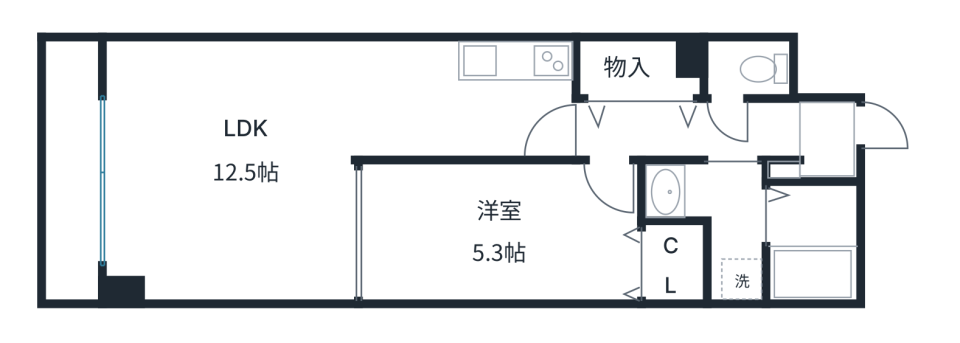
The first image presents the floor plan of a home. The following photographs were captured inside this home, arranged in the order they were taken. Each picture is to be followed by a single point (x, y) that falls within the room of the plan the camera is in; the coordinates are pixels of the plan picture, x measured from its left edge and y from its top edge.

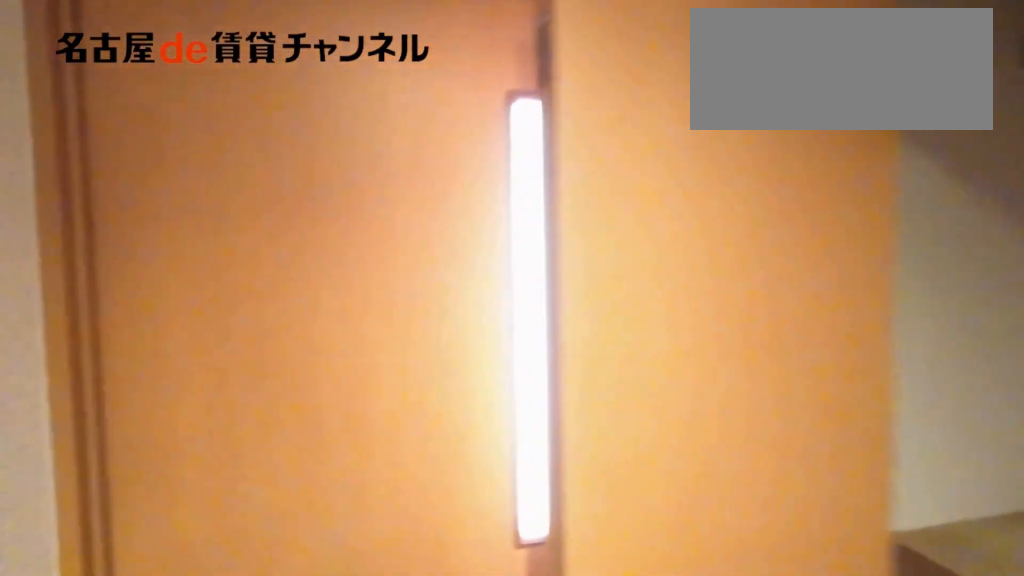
(691, 130)
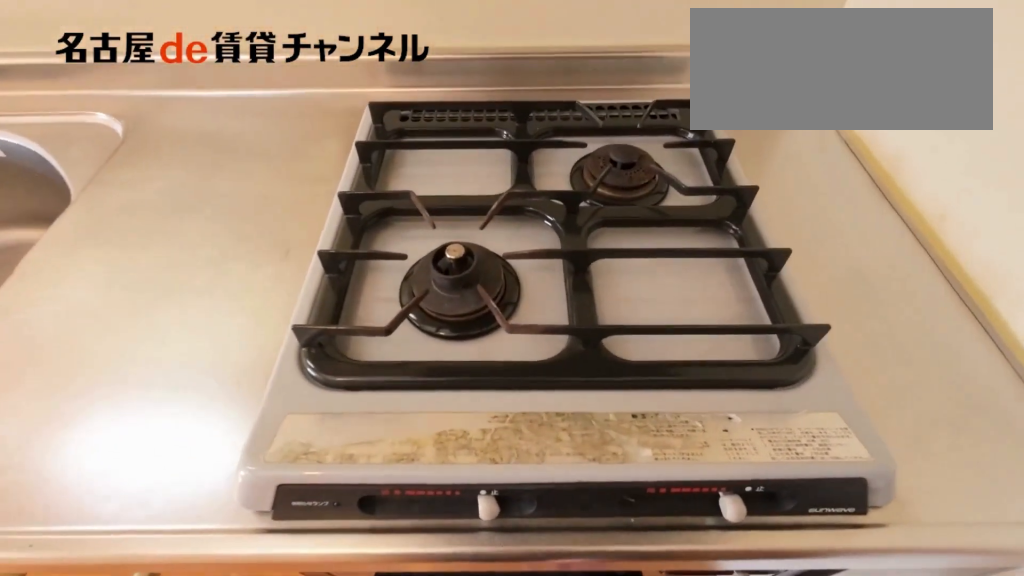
(516, 63)
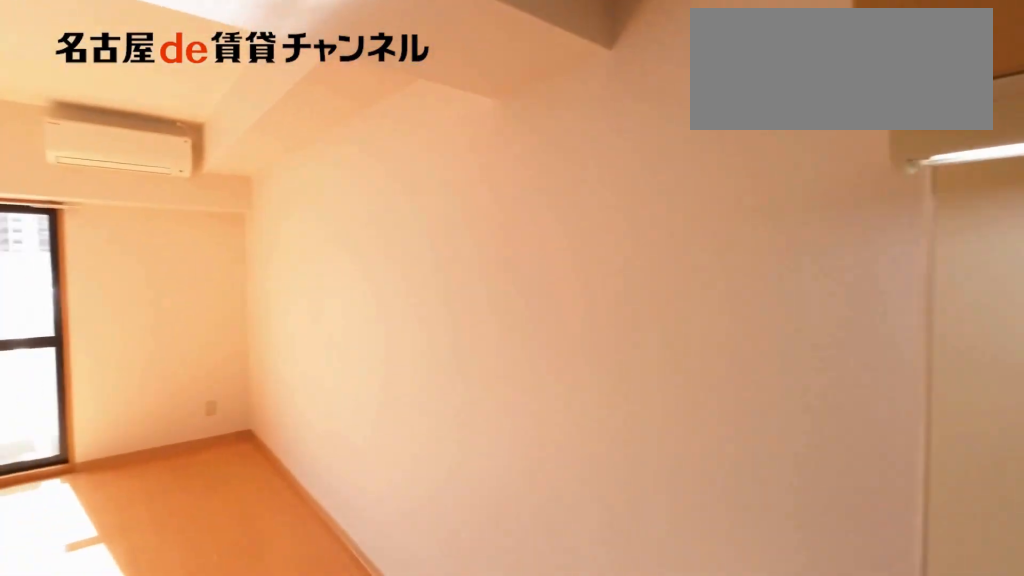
(516, 63)
